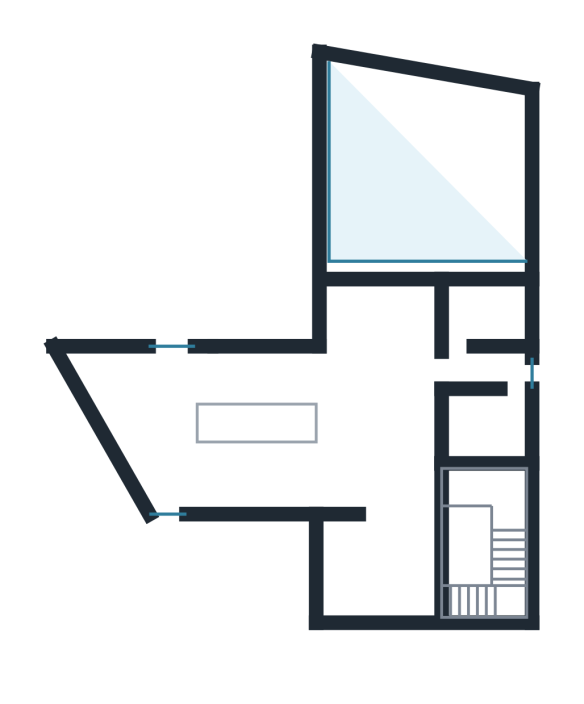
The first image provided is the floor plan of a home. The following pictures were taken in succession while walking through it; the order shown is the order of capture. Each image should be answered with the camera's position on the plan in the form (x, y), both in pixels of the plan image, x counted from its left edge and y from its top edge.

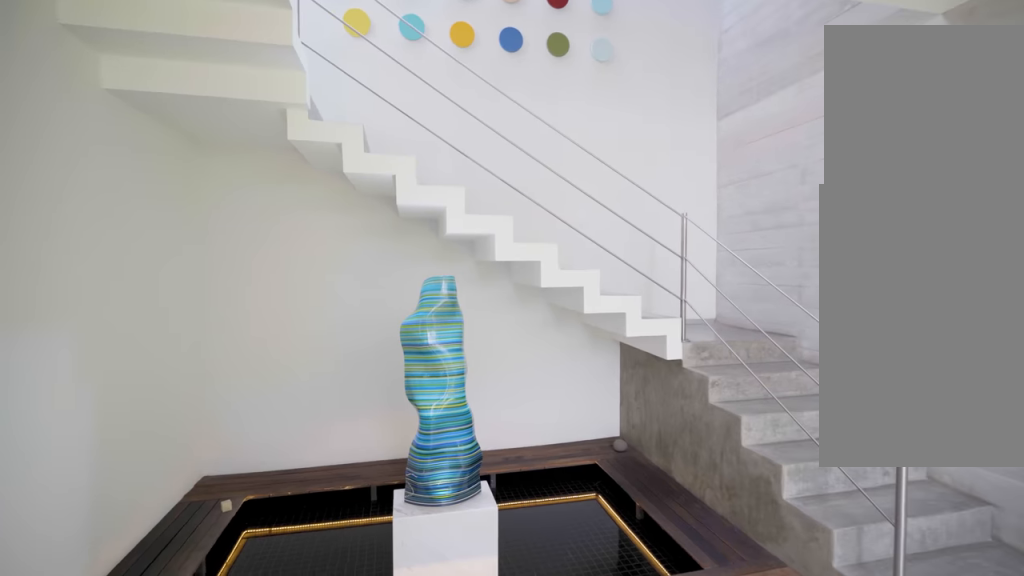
(408, 521)
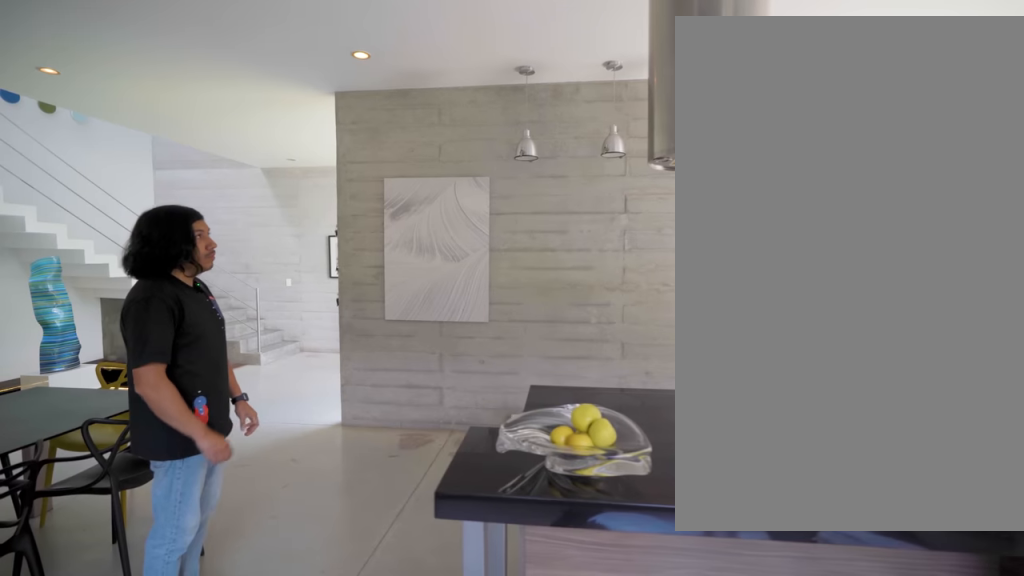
(323, 371)
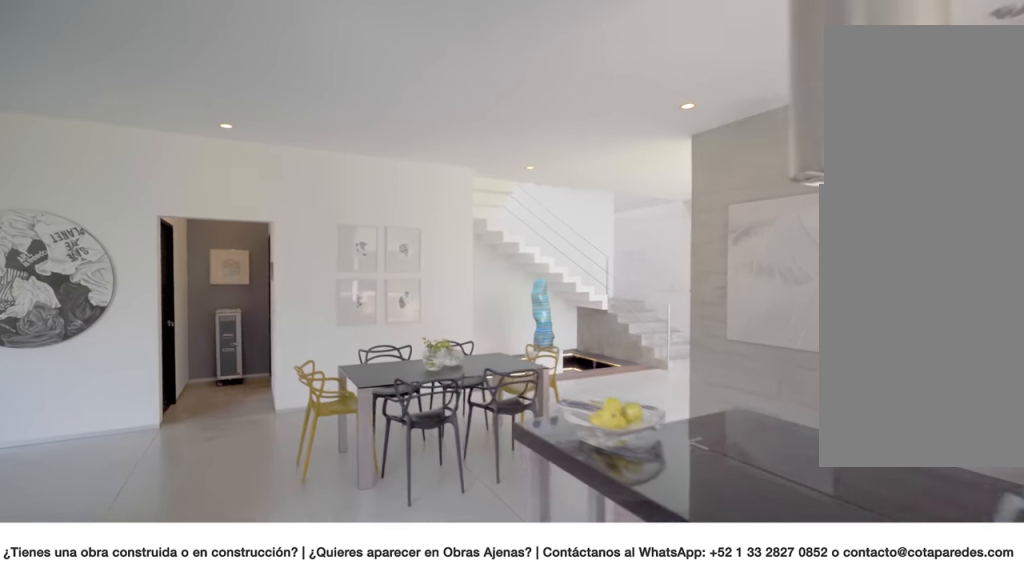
(172, 424)
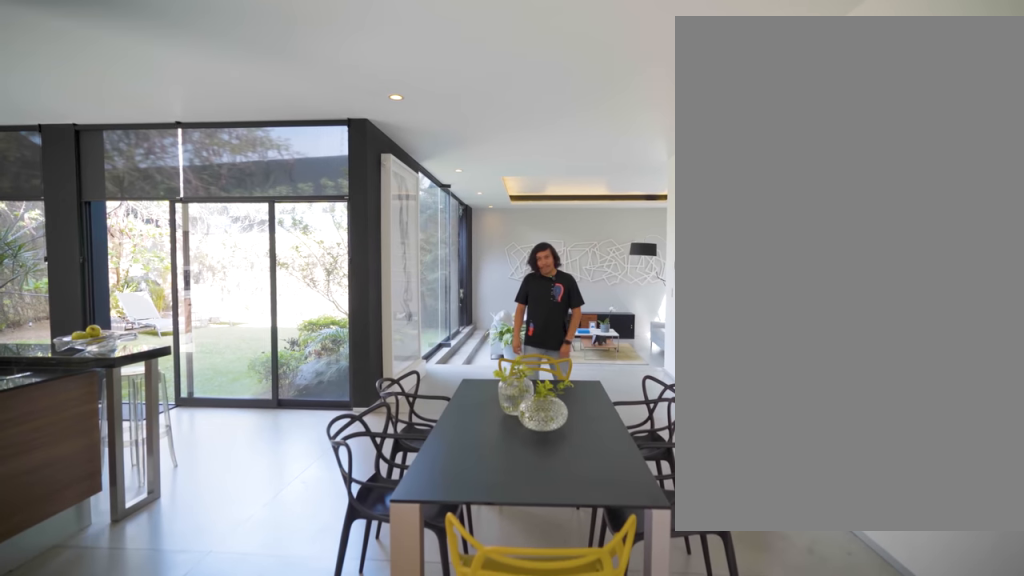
(381, 489)
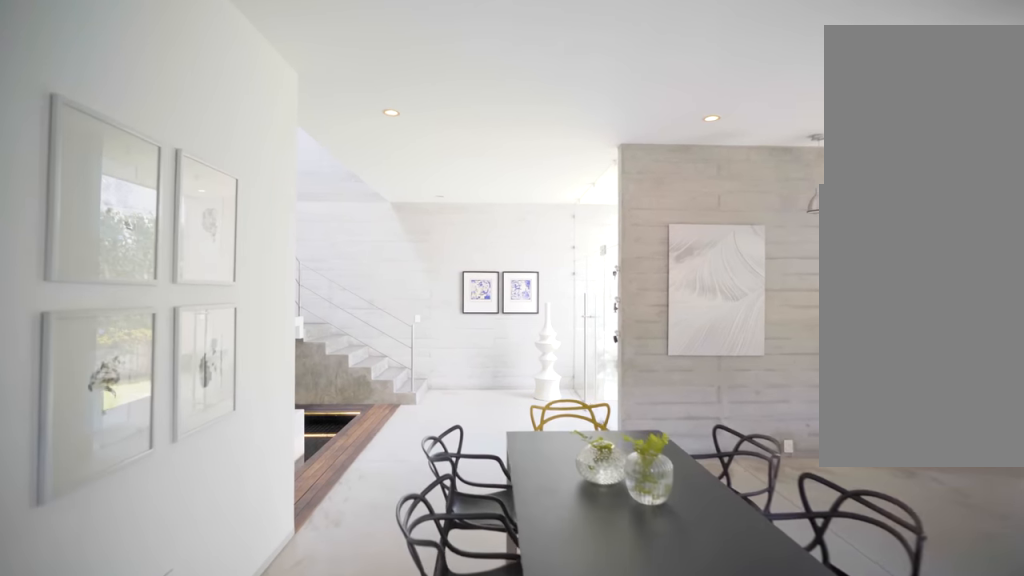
(370, 327)
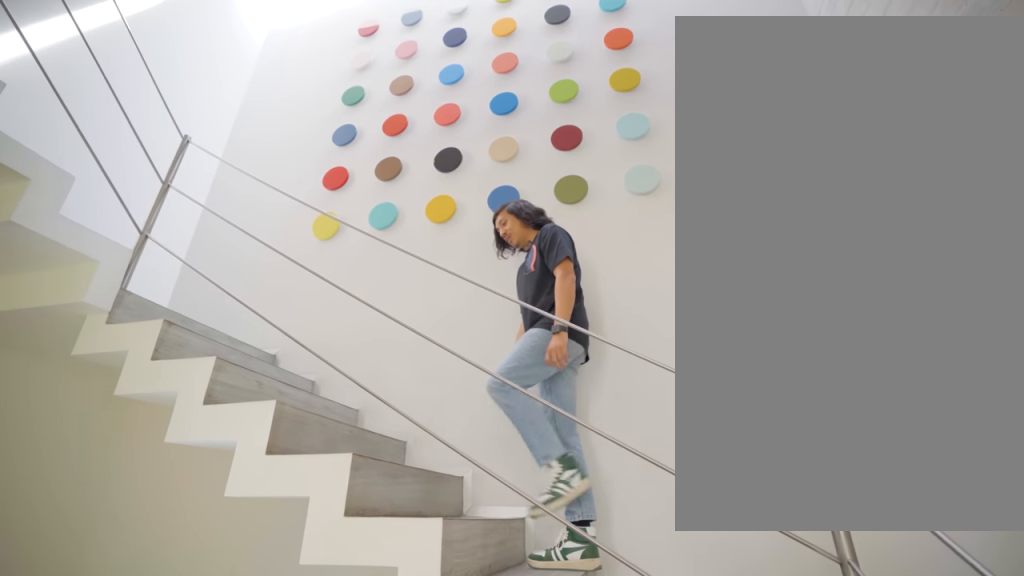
(413, 544)
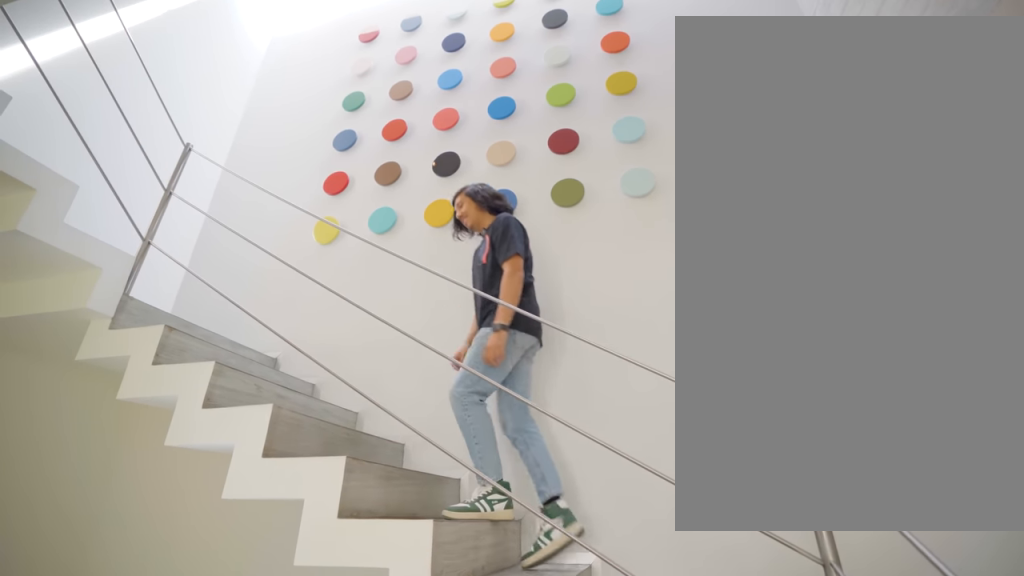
(413, 544)
